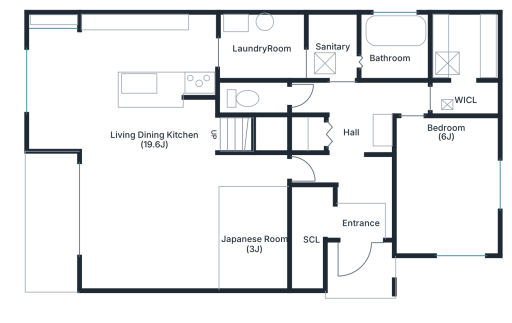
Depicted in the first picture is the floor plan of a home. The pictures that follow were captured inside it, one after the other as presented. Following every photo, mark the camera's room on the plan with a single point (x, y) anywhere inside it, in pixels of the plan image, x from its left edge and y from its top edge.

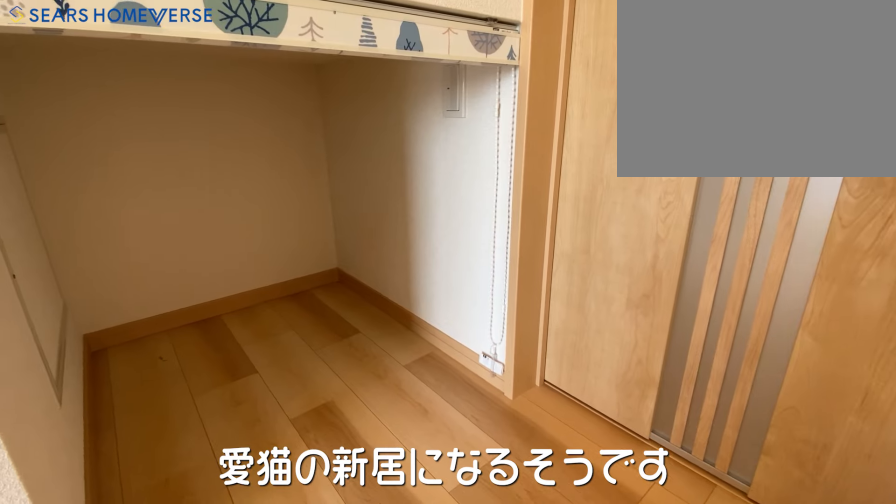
(267, 135)
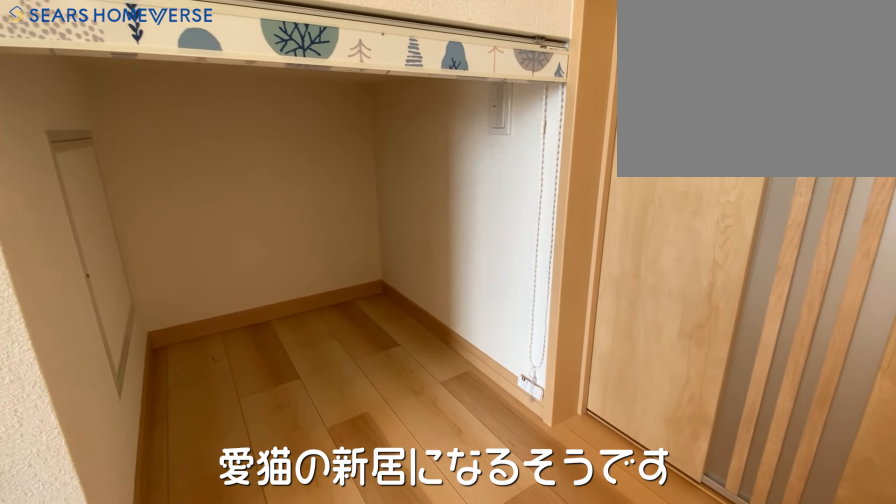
(267, 135)
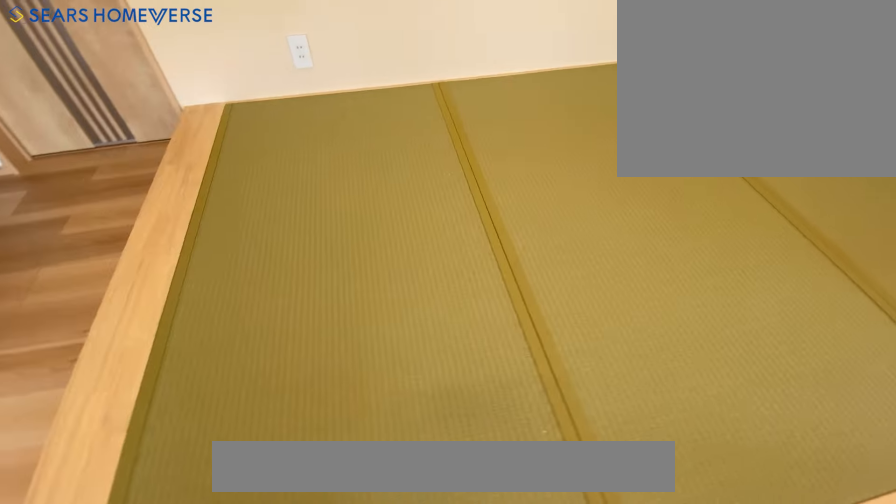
(256, 239)
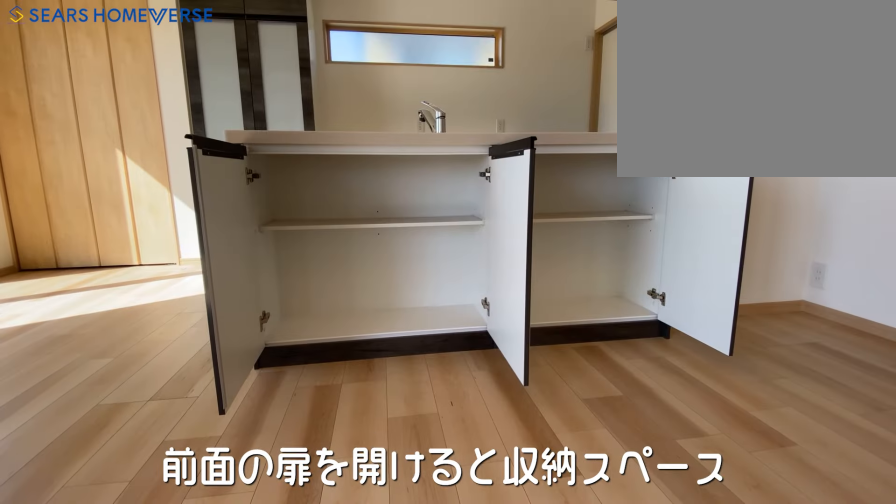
(154, 50)
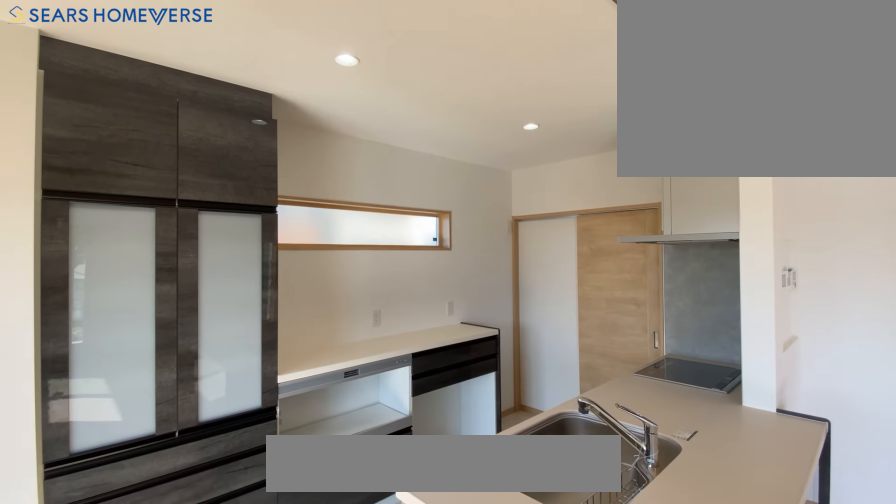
(154, 50)
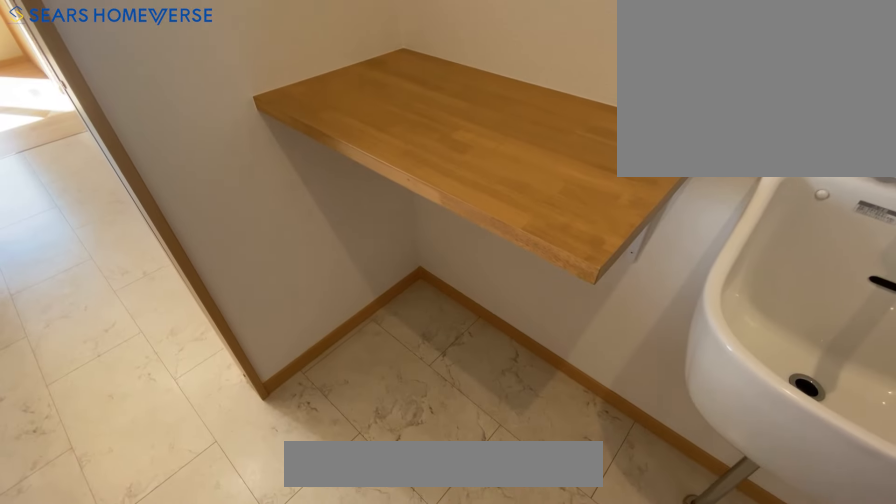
(263, 52)
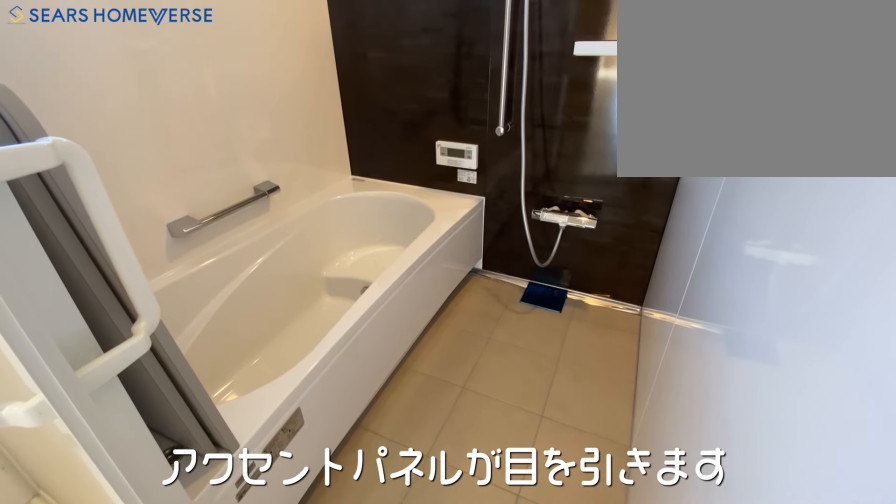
(397, 51)
